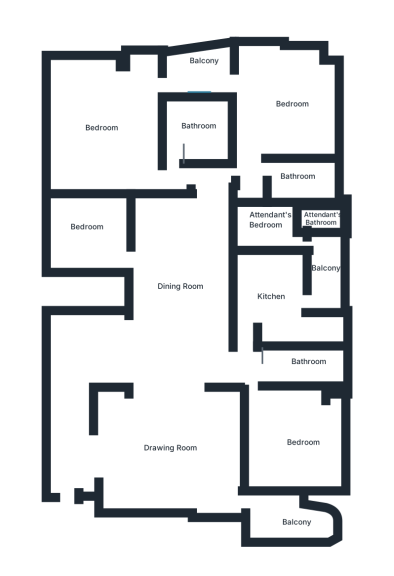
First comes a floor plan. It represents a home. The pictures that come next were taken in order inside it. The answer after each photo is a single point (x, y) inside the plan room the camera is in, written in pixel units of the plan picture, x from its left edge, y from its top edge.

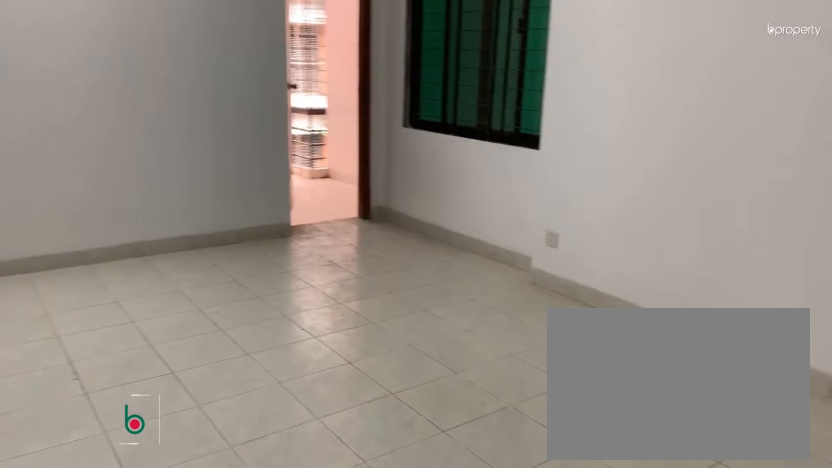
(172, 458)
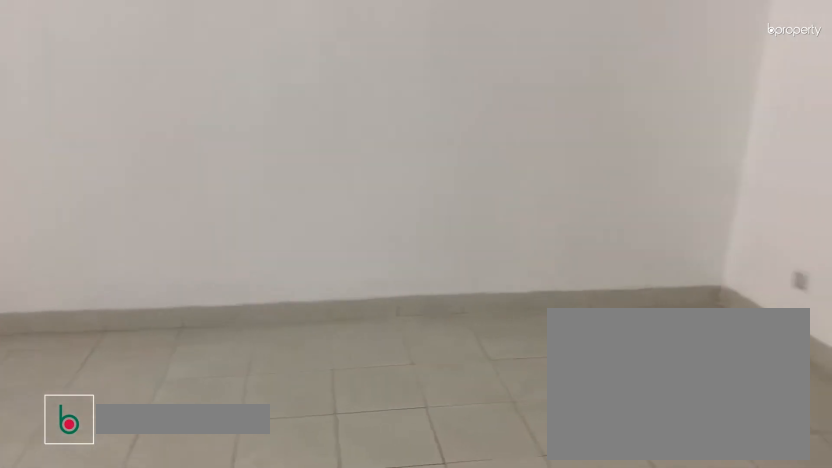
(172, 458)
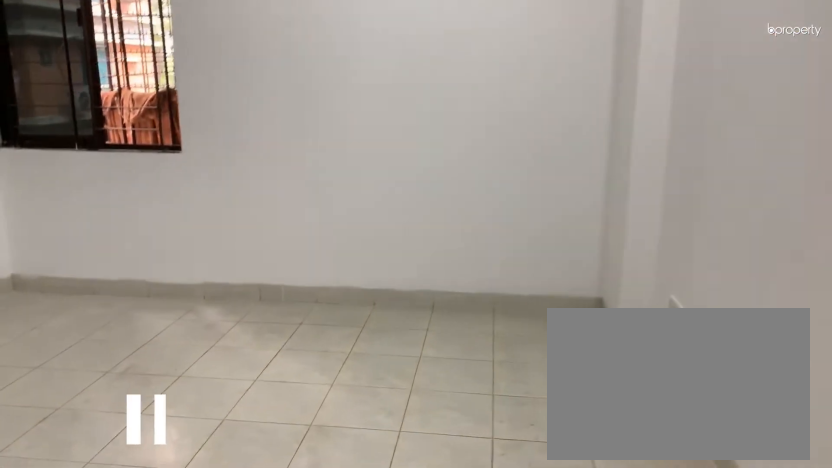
(290, 443)
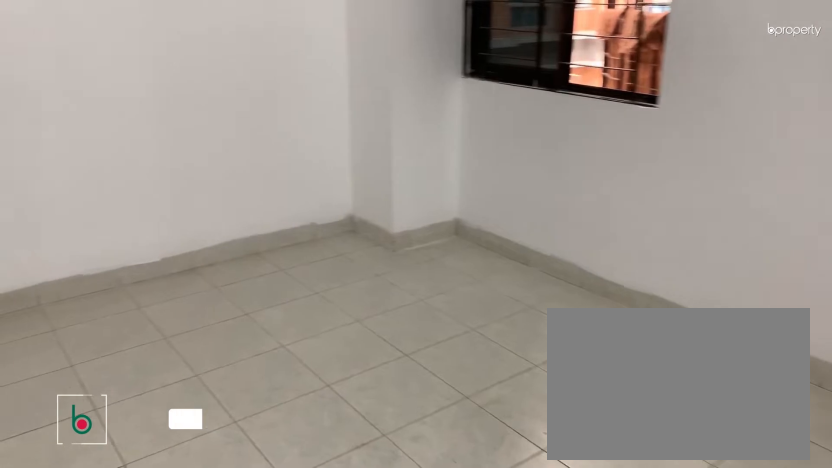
(290, 443)
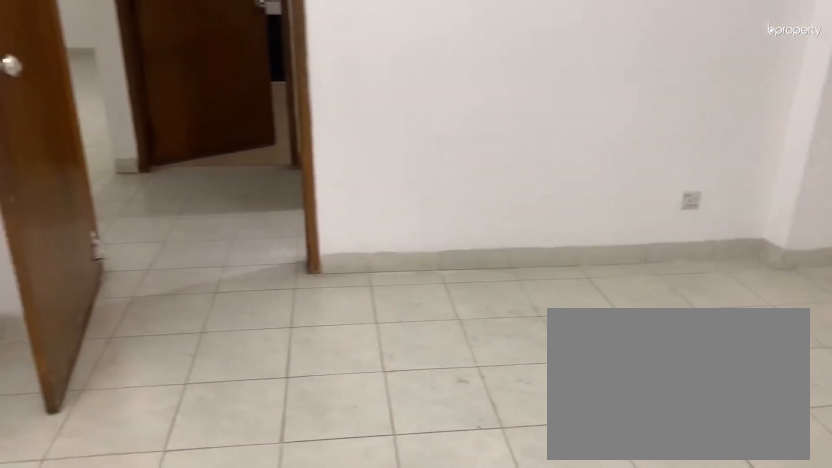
(290, 443)
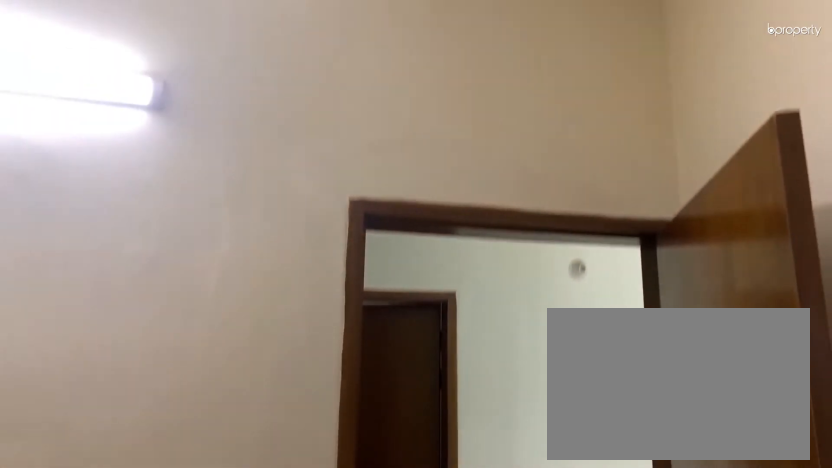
(270, 291)
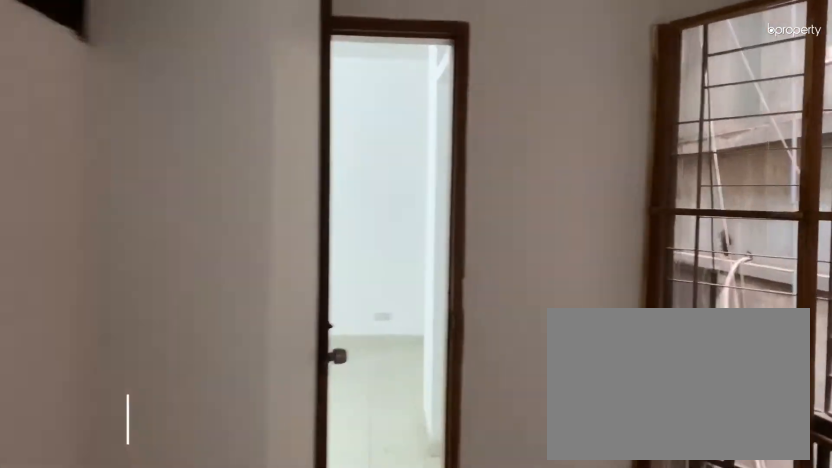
(198, 70)
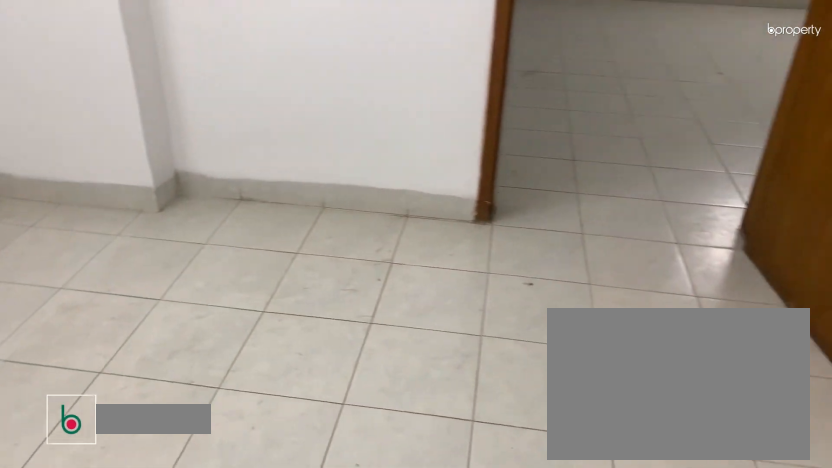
(92, 234)
